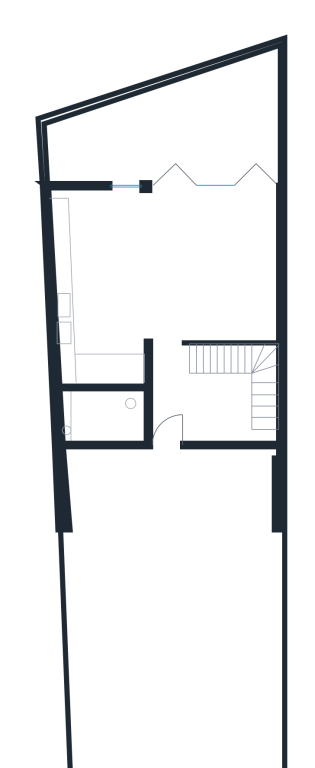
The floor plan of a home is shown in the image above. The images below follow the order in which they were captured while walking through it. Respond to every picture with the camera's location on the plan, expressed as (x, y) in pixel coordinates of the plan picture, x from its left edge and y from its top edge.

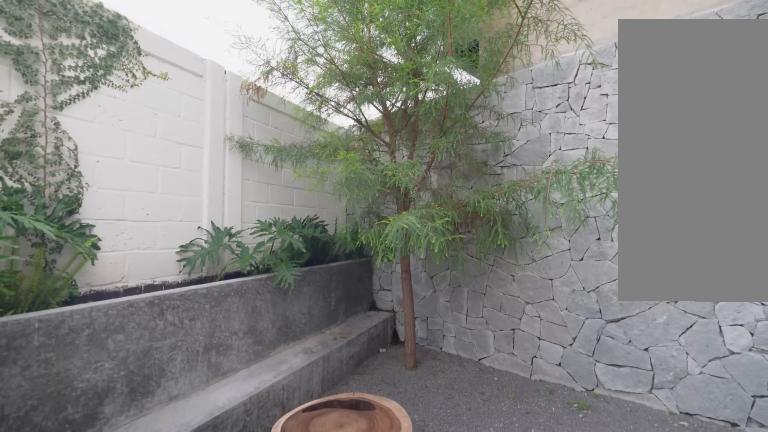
(167, 169)
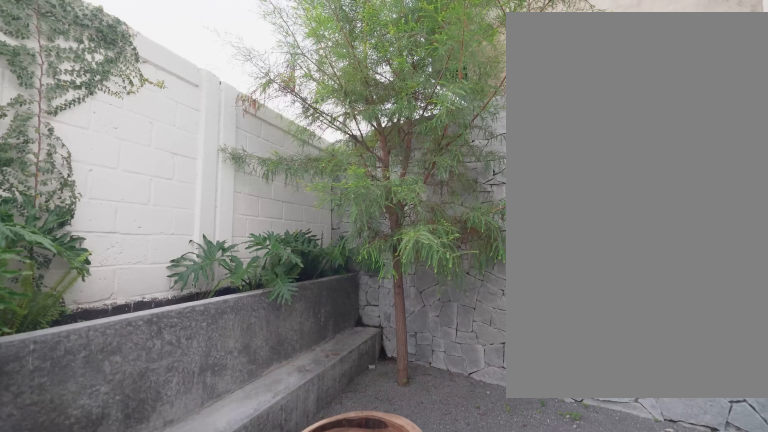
(161, 143)
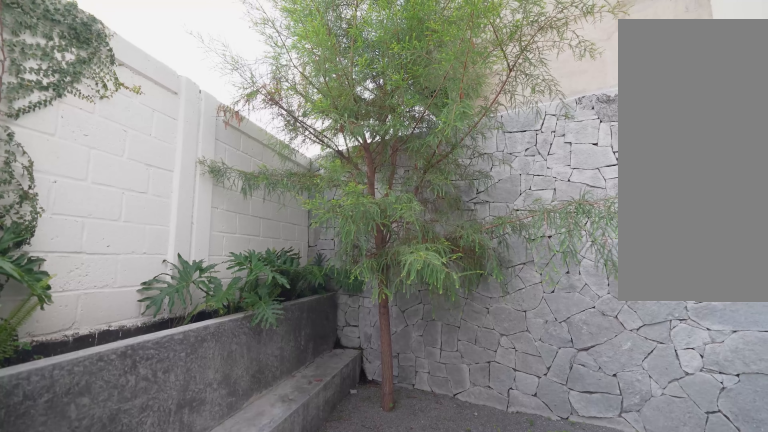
(163, 124)
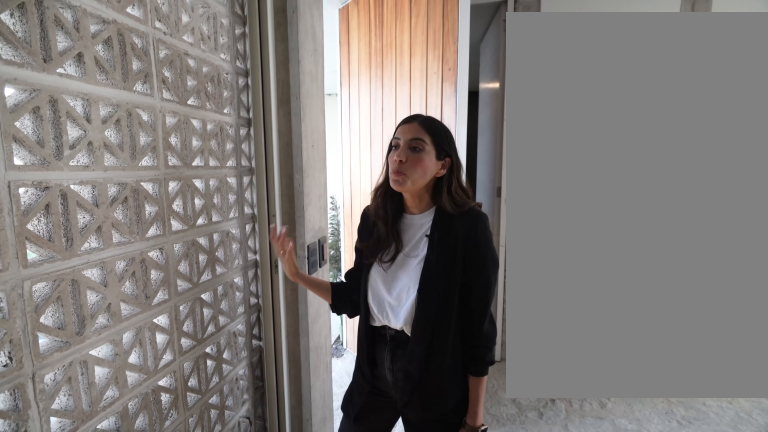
(225, 433)
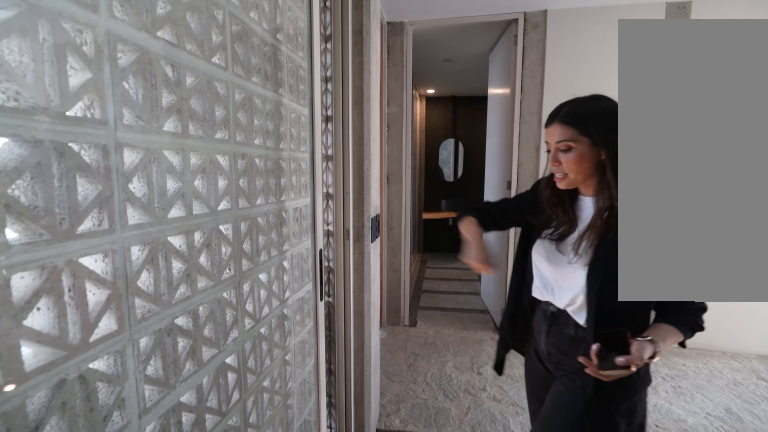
(225, 433)
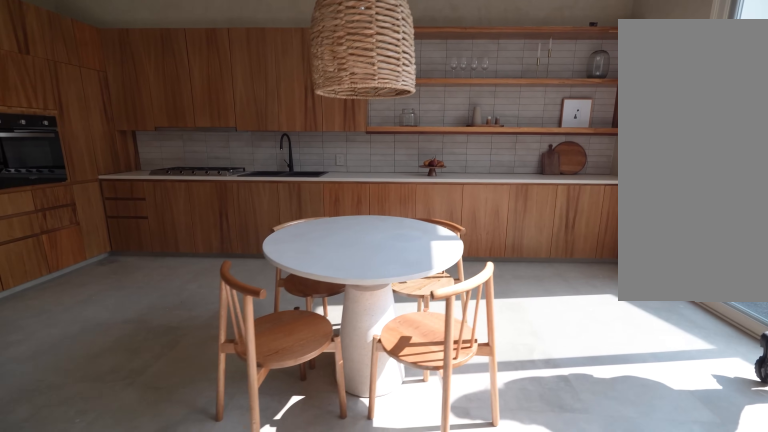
(165, 210)
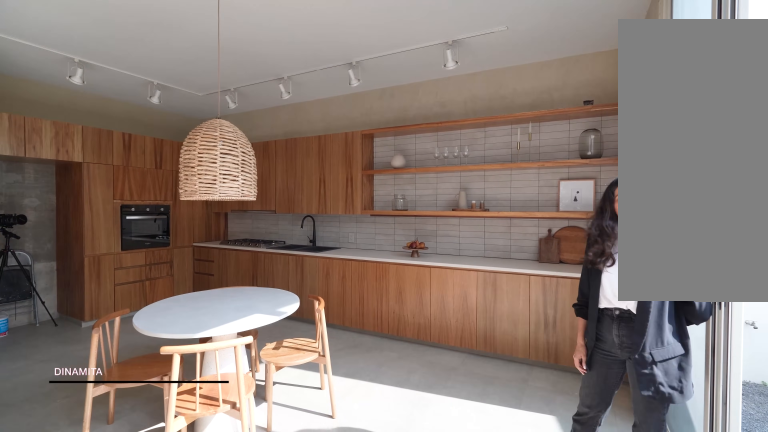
(177, 239)
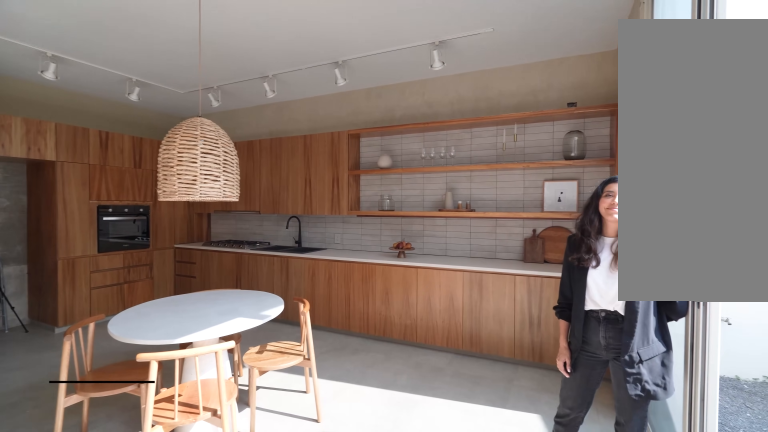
(177, 239)
